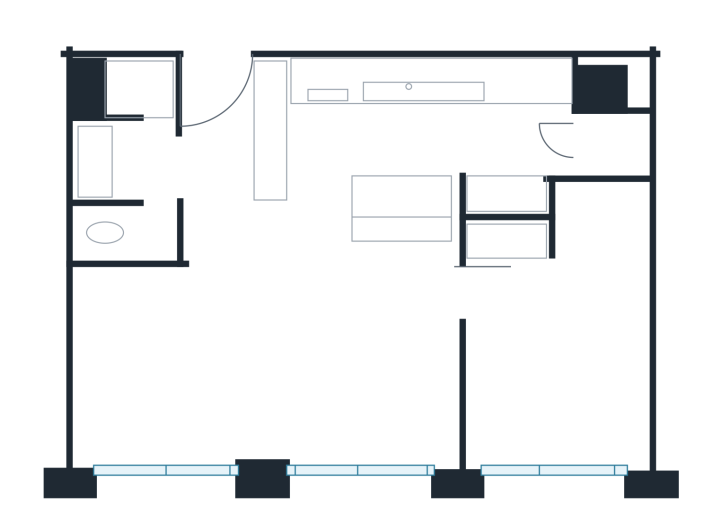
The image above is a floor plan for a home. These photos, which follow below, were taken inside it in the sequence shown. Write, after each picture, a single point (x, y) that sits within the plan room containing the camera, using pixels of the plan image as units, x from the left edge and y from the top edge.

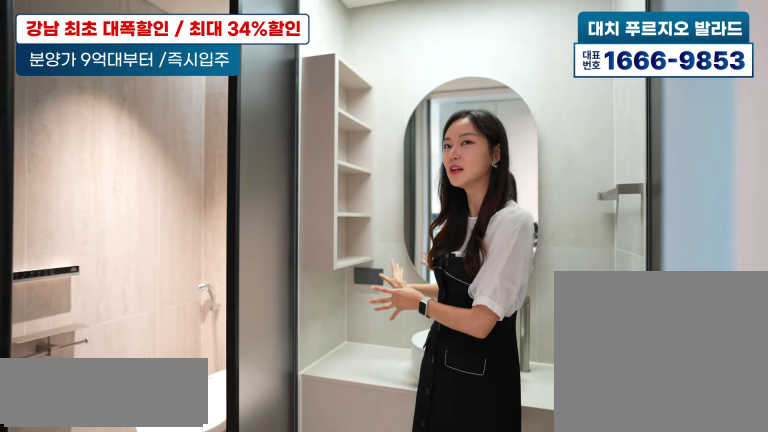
(140, 148)
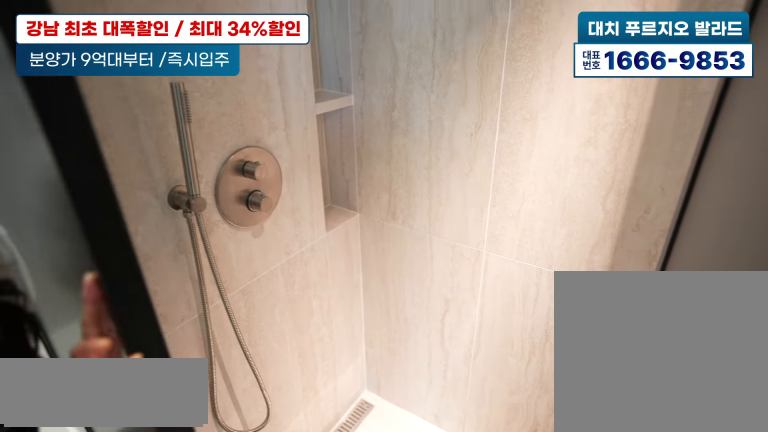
(139, 148)
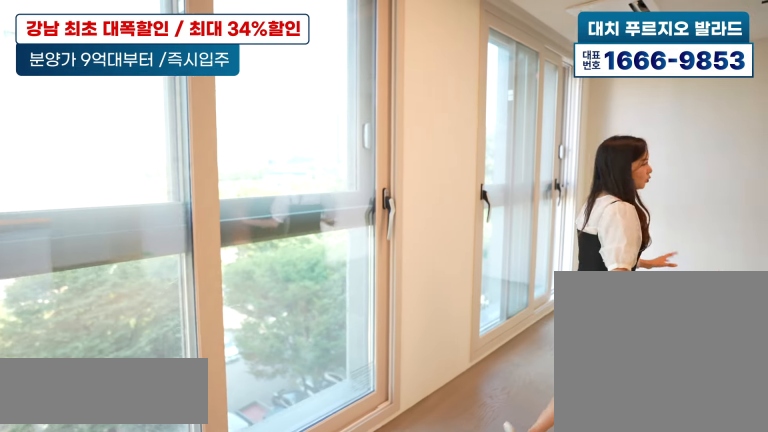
(238, 339)
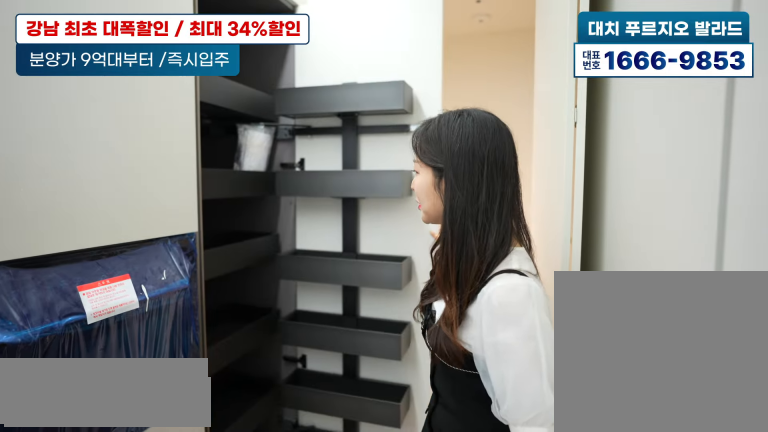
(447, 128)
